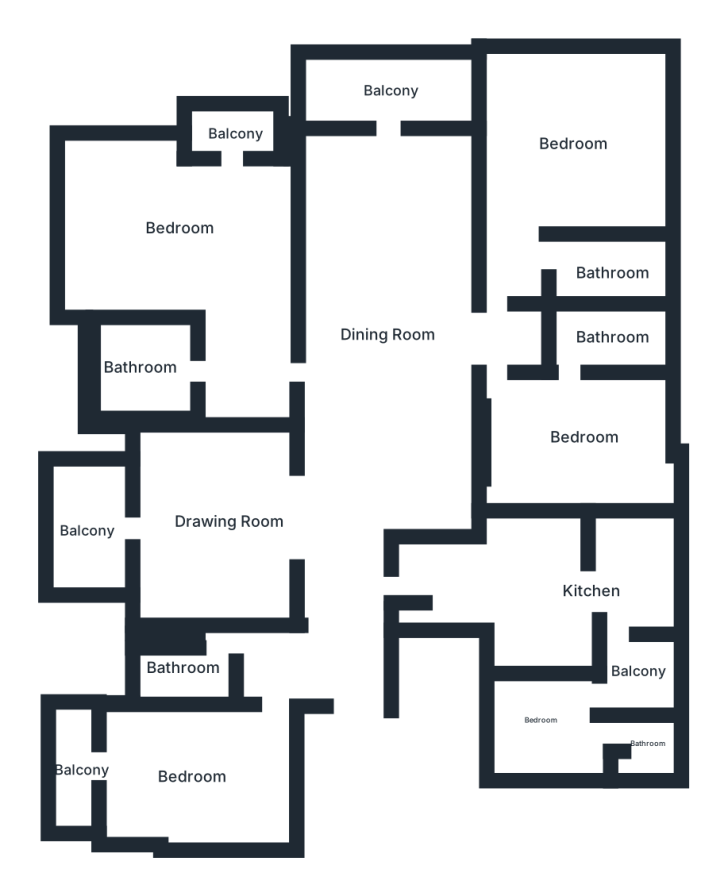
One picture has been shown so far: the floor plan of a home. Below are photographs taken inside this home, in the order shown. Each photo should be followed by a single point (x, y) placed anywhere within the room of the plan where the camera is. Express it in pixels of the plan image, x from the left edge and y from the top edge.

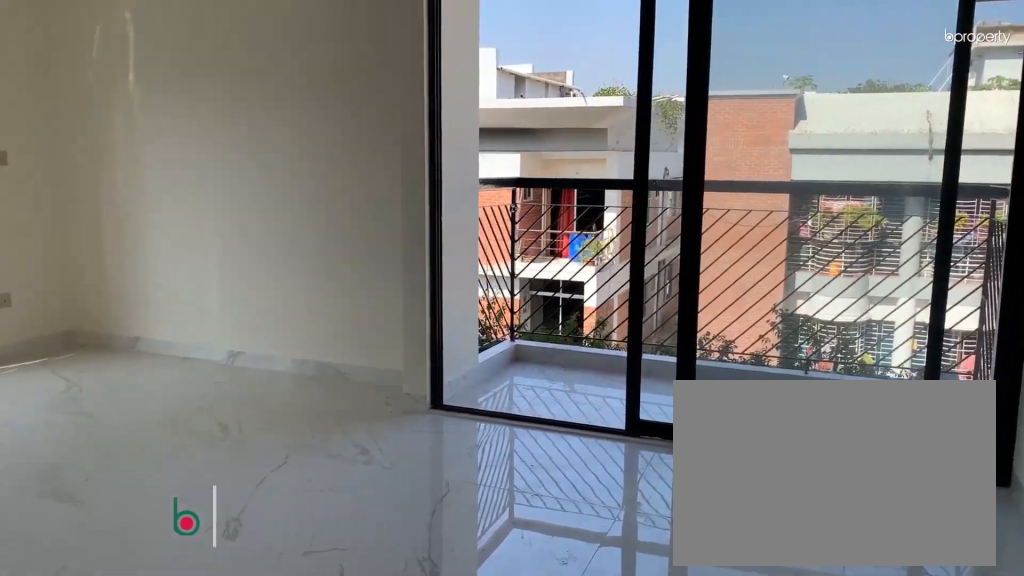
(183, 234)
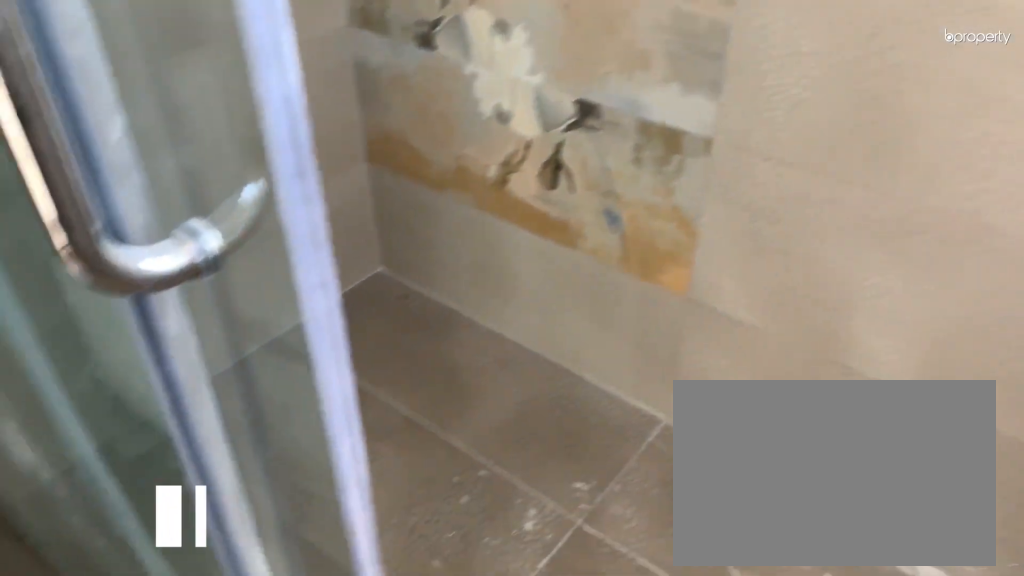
(139, 376)
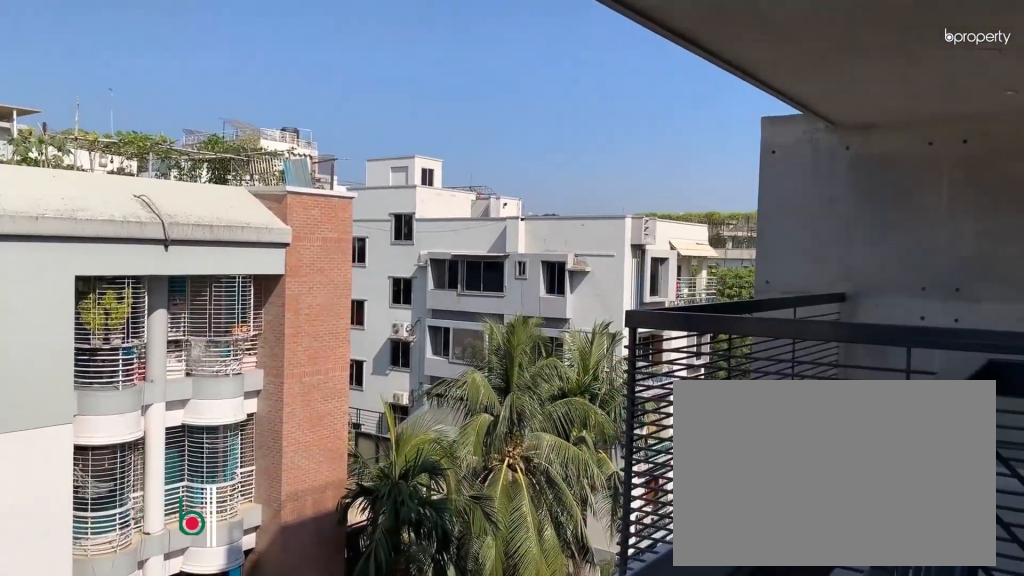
(233, 128)
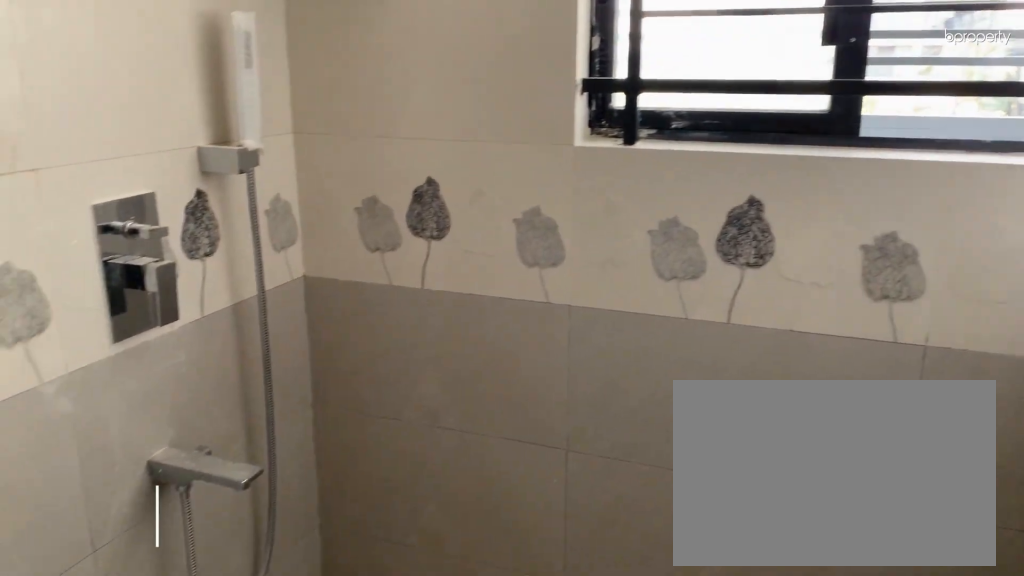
(171, 659)
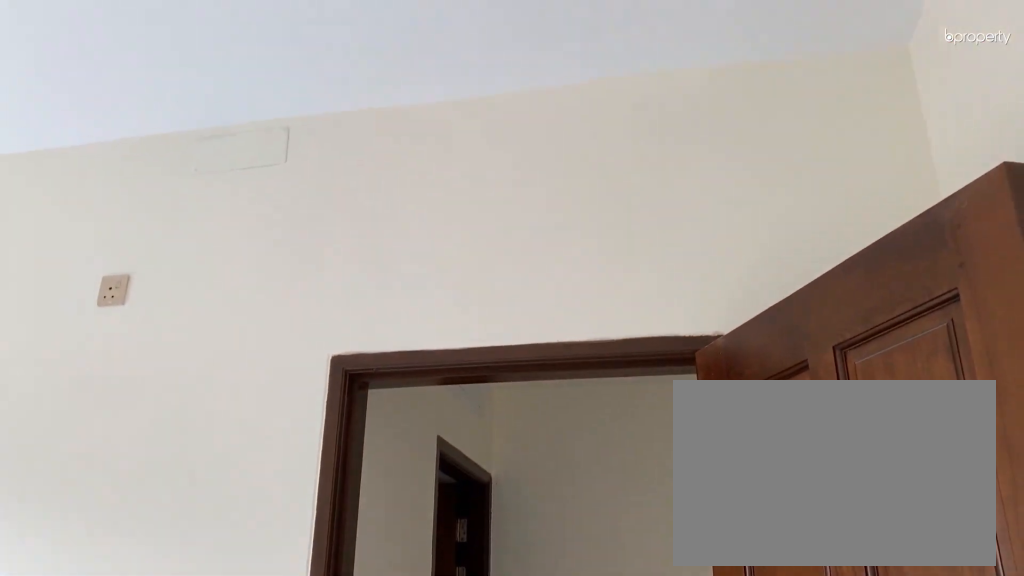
(202, 778)
